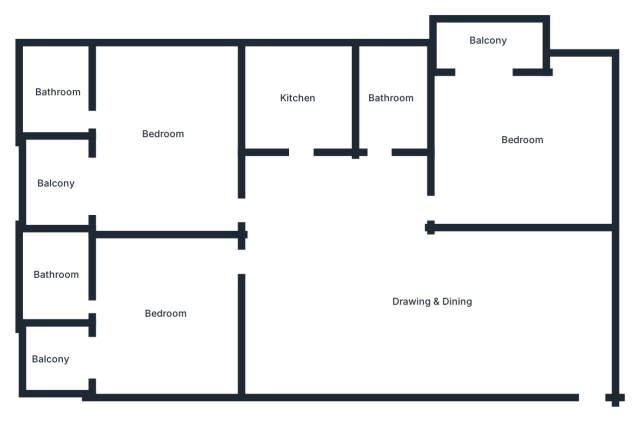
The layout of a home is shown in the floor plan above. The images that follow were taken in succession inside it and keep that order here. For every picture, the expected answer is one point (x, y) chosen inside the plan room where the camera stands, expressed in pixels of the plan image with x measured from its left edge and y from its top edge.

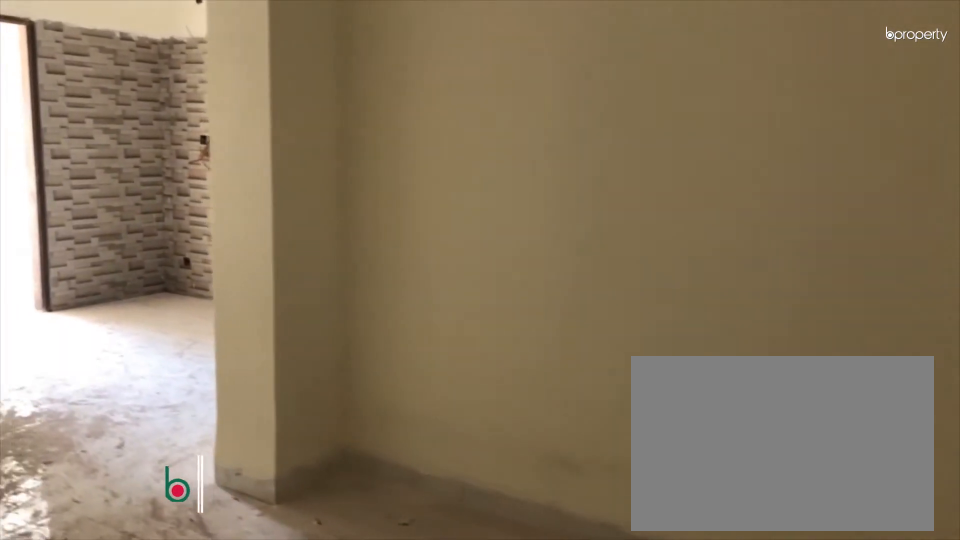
(431, 299)
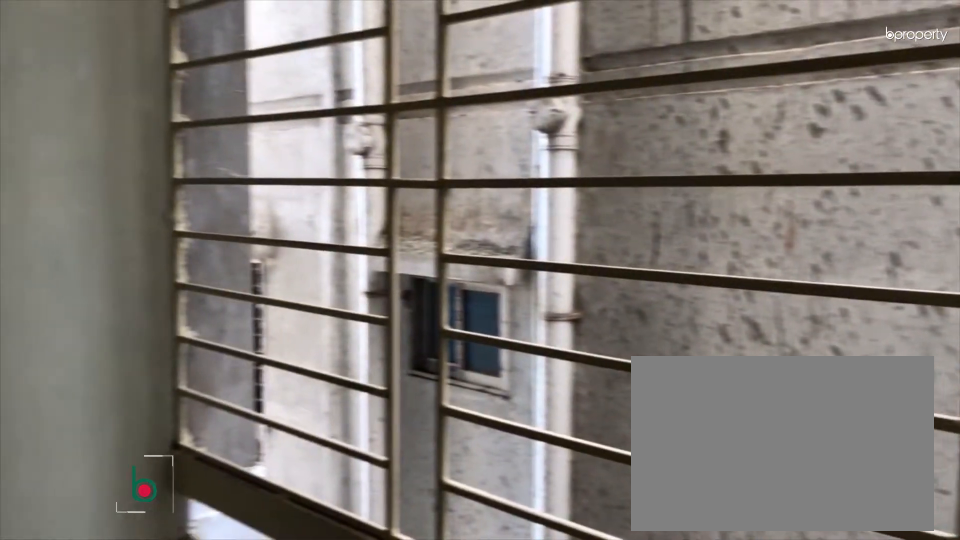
(488, 42)
